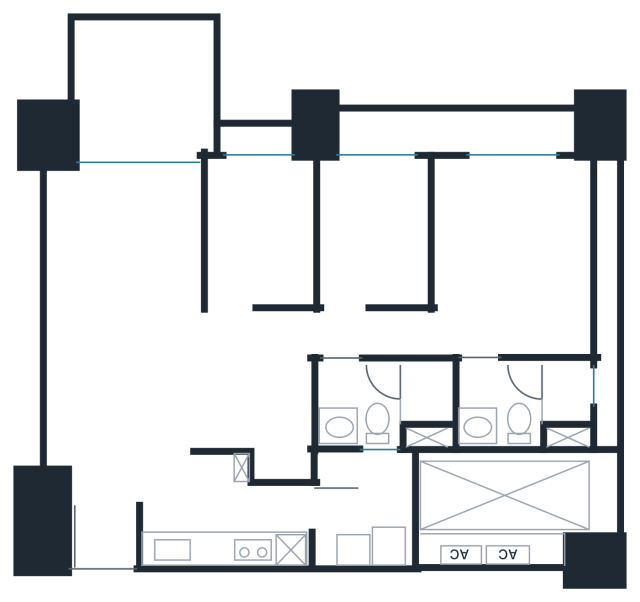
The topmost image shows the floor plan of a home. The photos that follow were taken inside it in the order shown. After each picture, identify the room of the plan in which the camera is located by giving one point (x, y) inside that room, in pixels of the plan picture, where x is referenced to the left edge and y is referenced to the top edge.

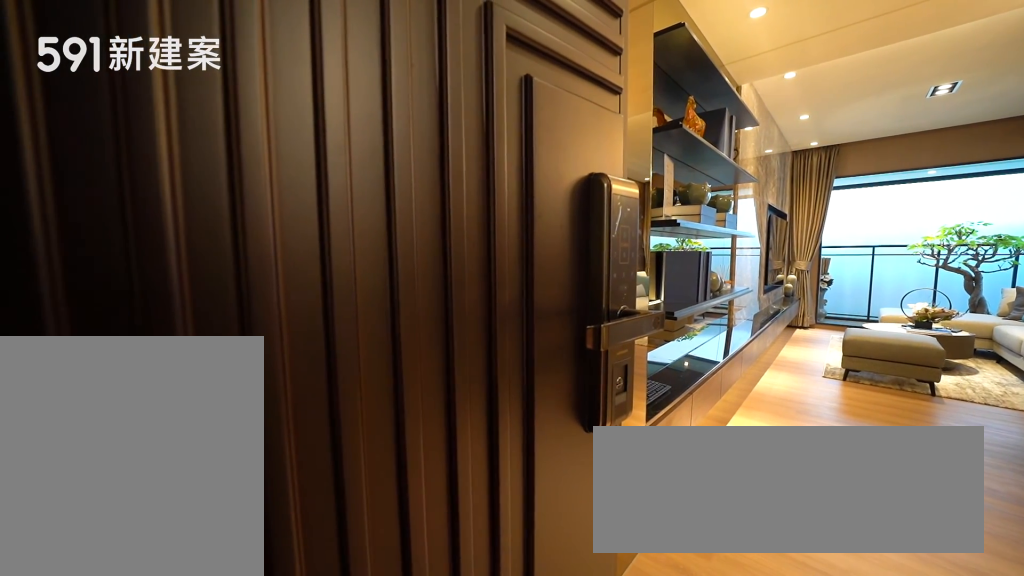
(106, 537)
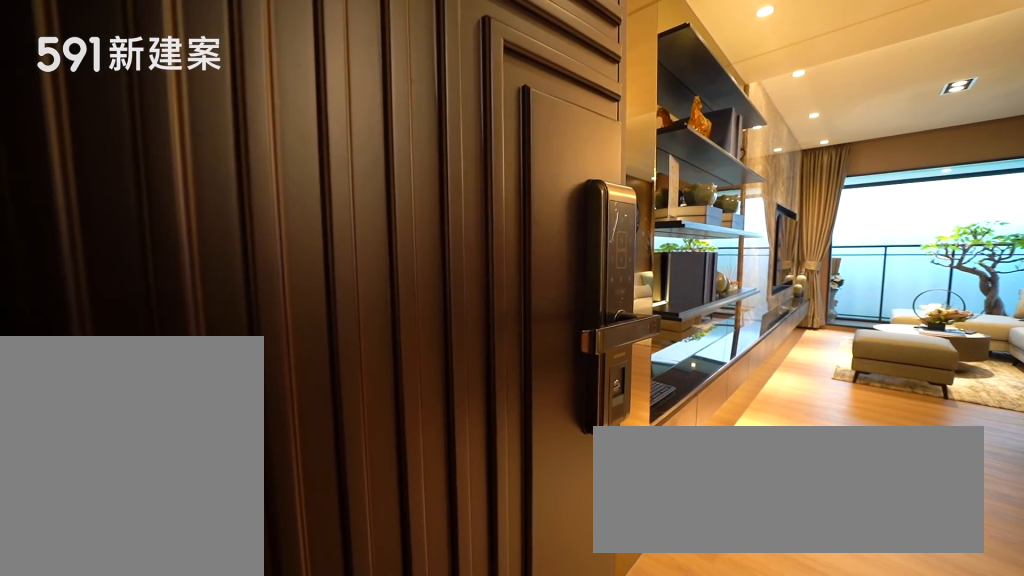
(106, 537)
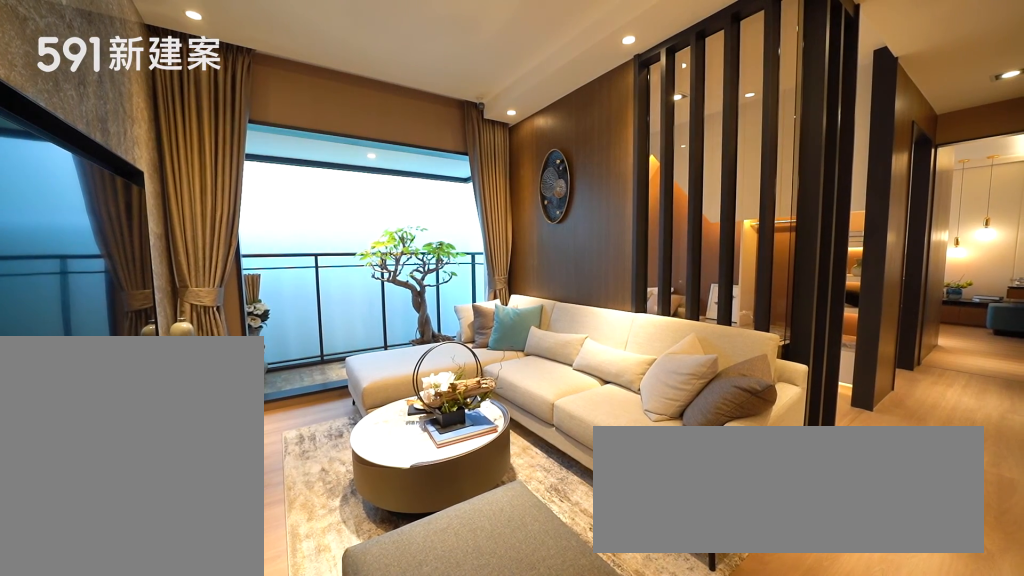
(126, 243)
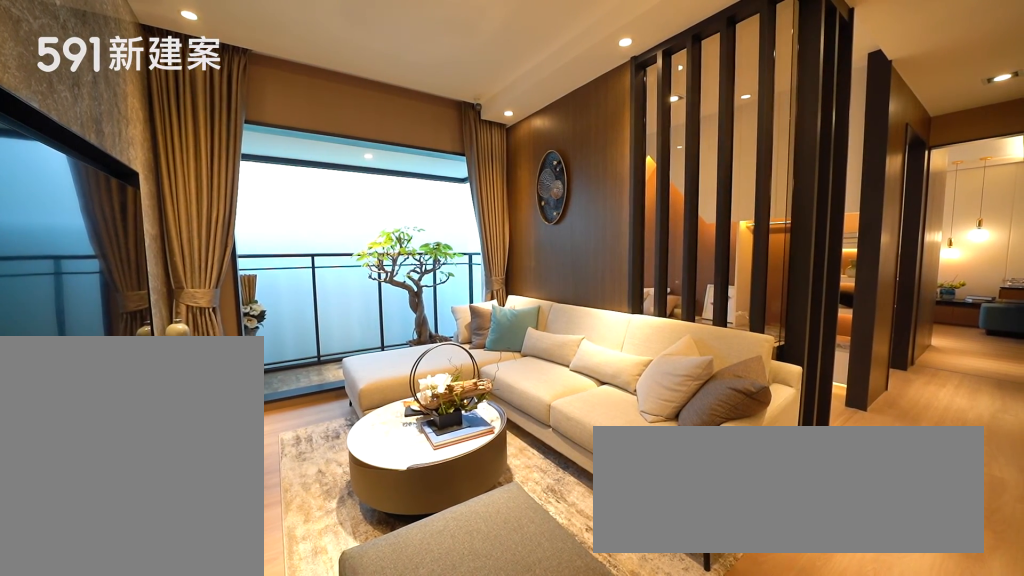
(126, 243)
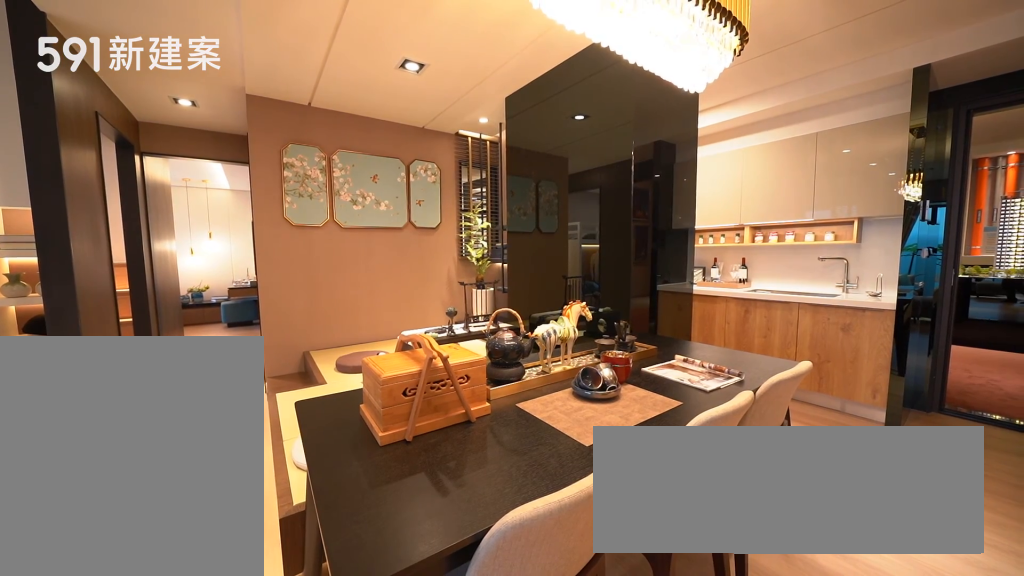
(208, 398)
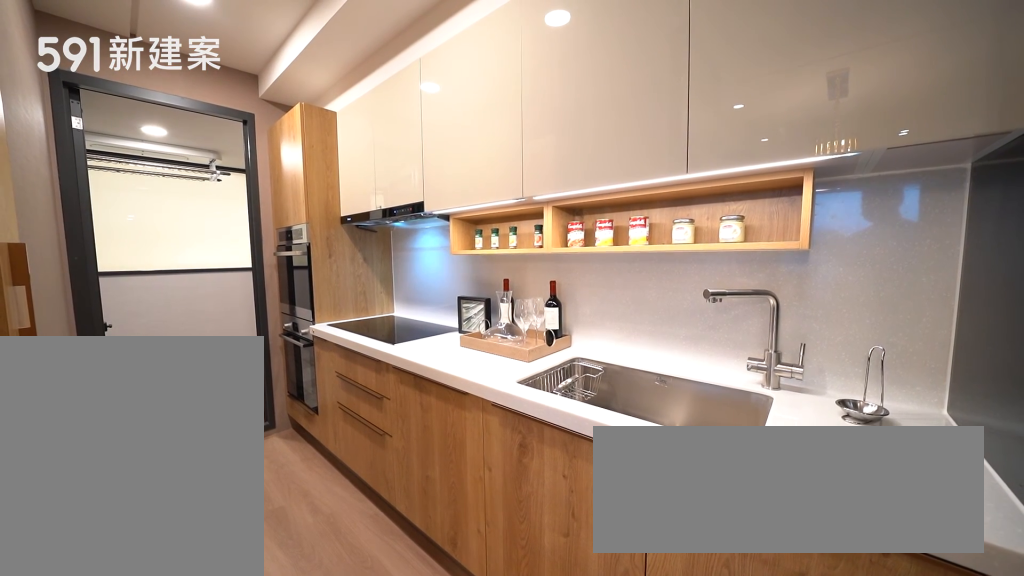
(232, 526)
